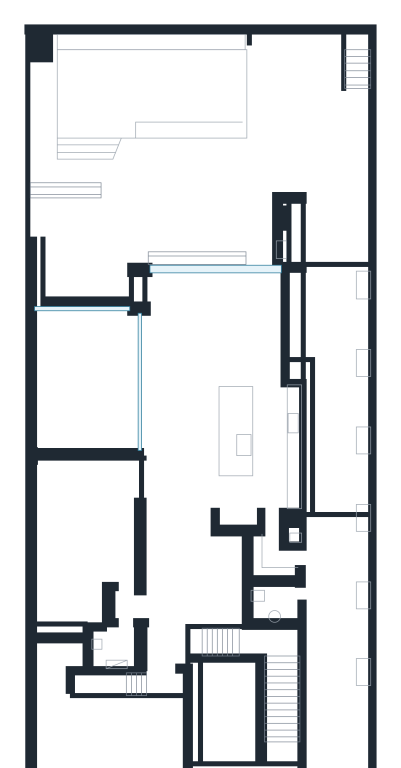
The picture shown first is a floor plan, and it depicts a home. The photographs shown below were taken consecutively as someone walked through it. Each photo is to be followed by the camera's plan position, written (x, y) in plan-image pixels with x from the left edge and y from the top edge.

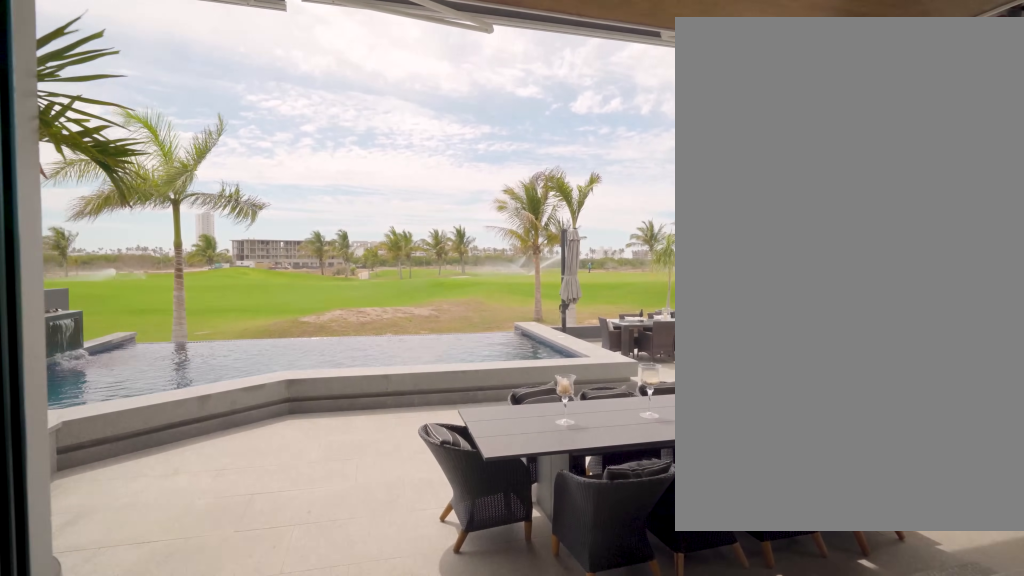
(176, 264)
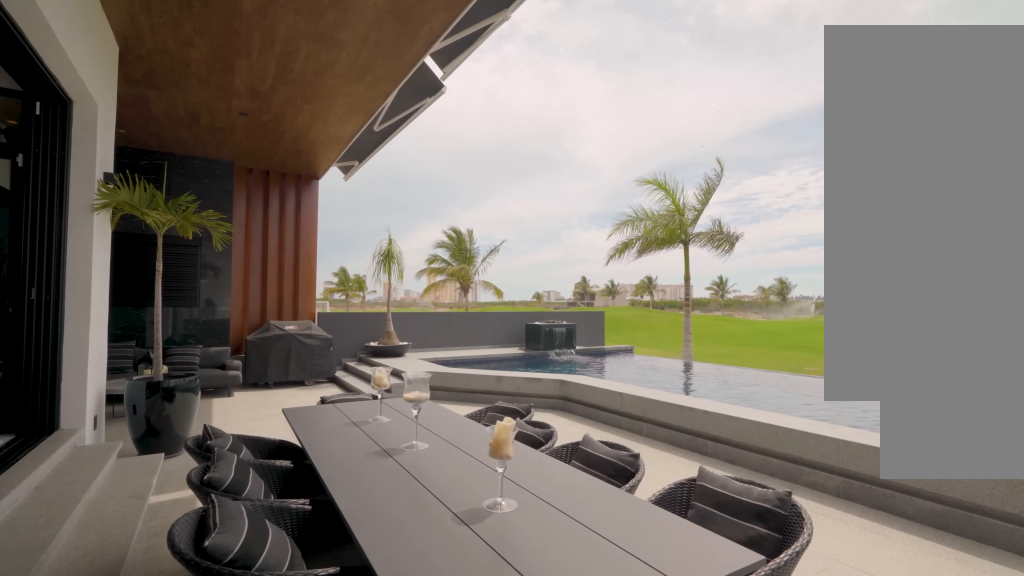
(254, 239)
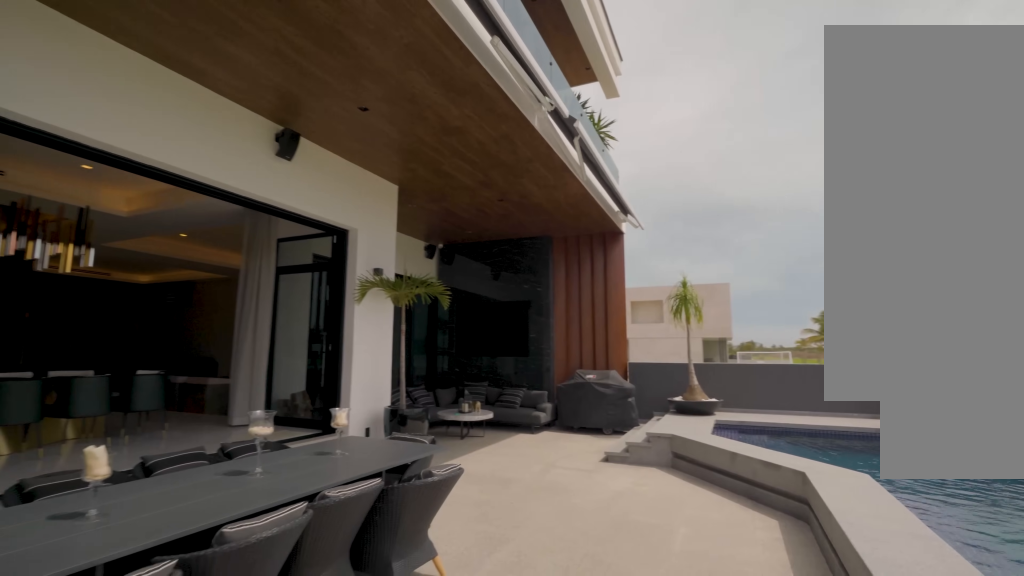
(272, 153)
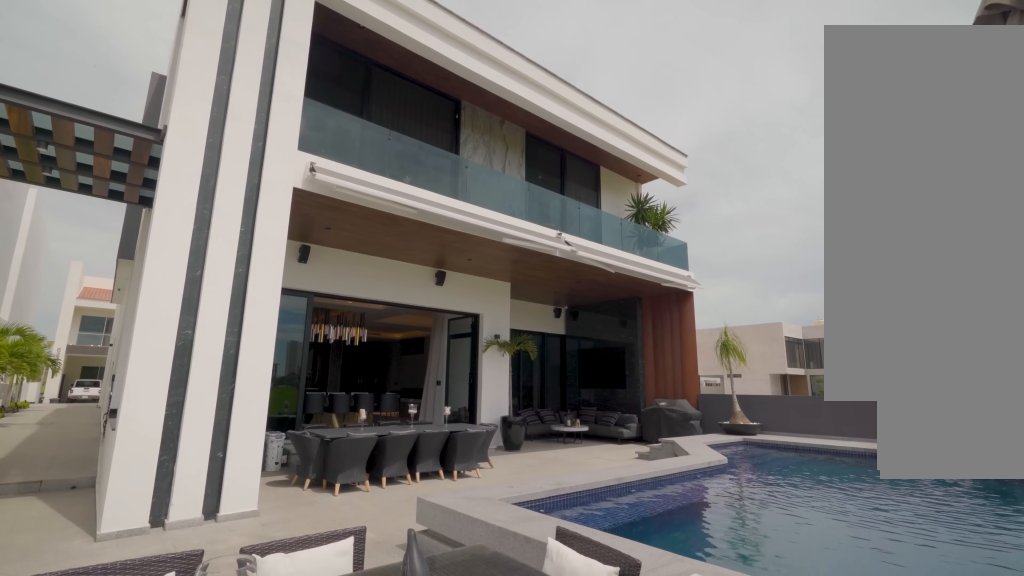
(317, 100)
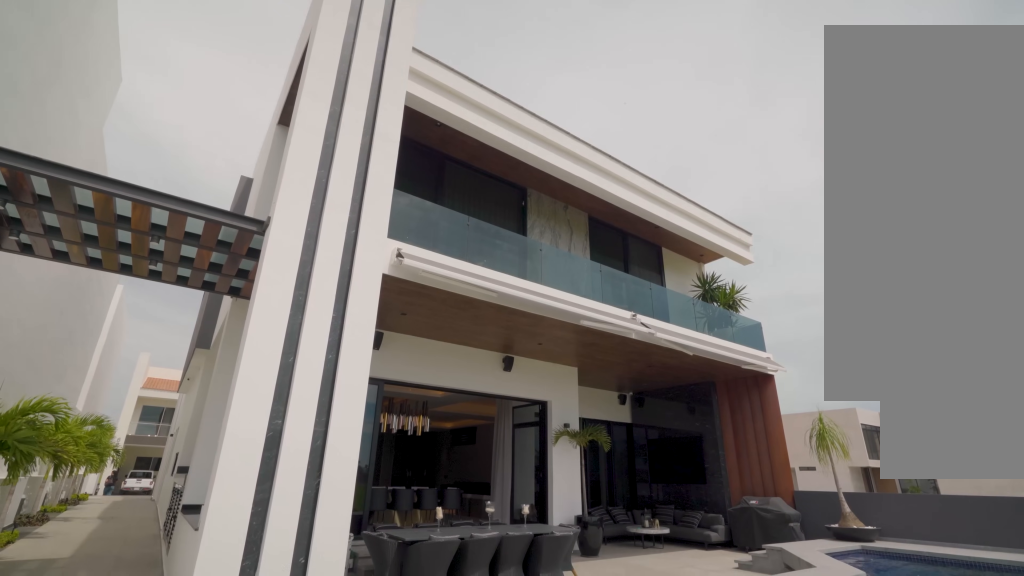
(317, 100)
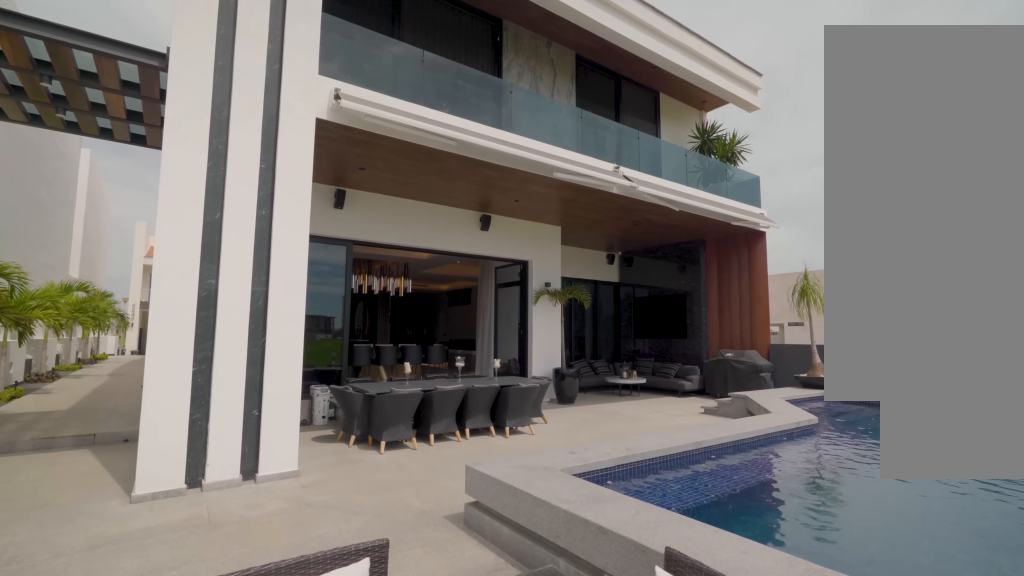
(291, 100)
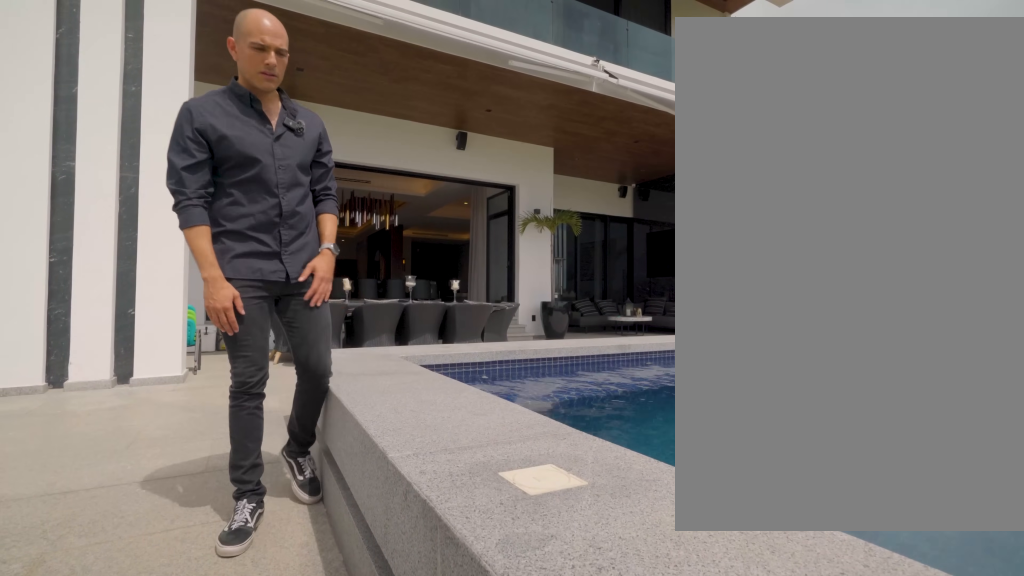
(277, 82)
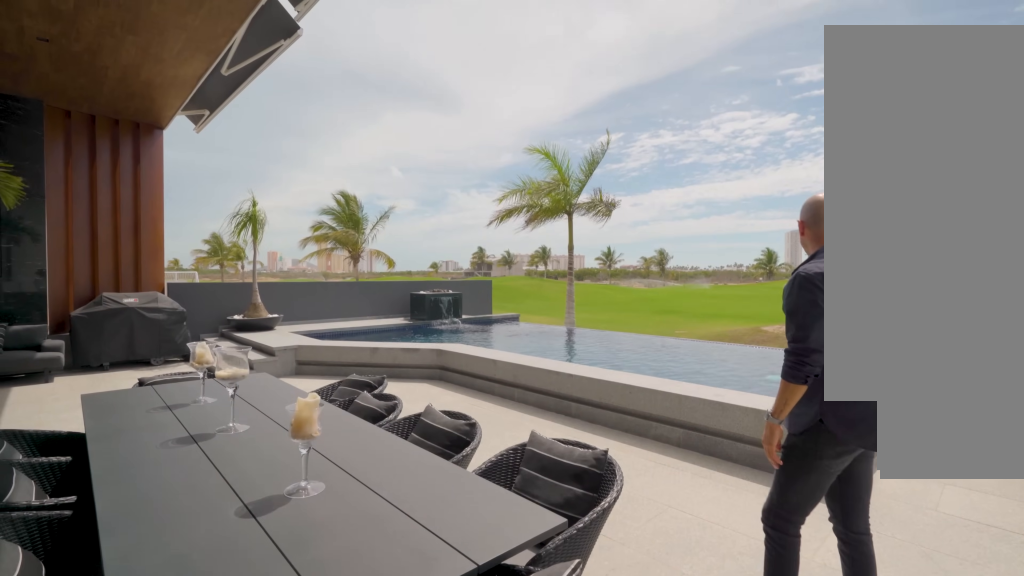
(252, 237)
